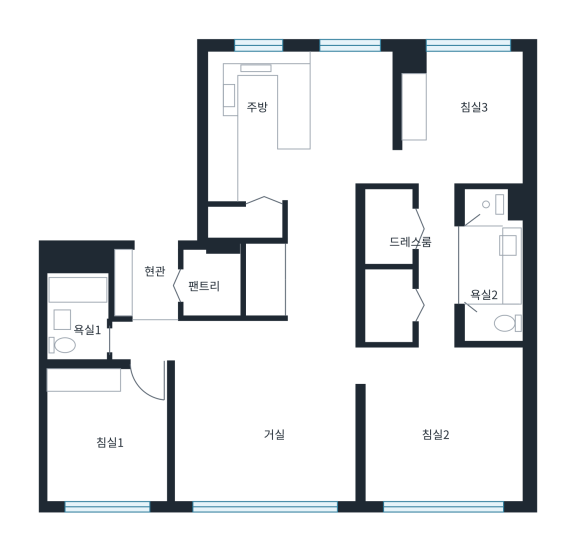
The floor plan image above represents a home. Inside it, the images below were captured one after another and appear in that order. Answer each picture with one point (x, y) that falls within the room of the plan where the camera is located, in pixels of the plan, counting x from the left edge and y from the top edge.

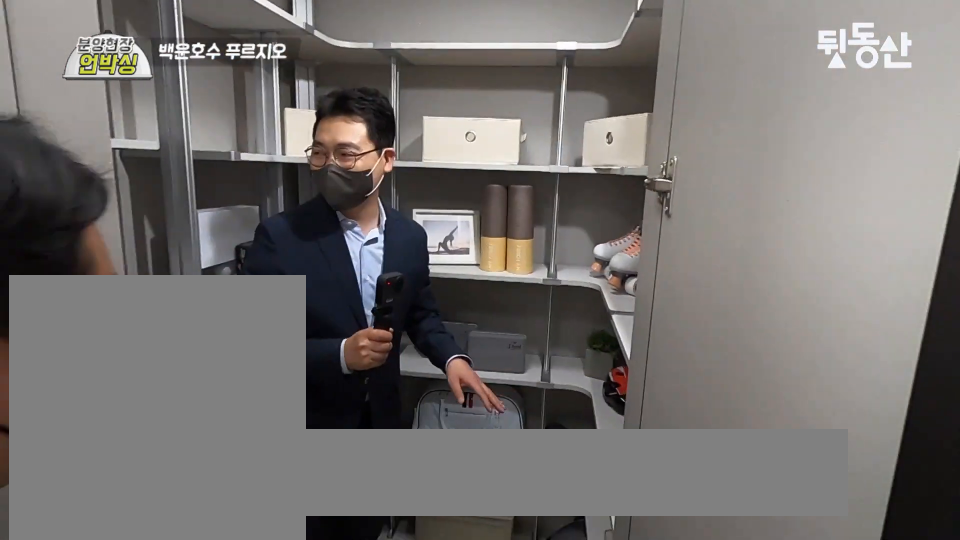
(150, 288)
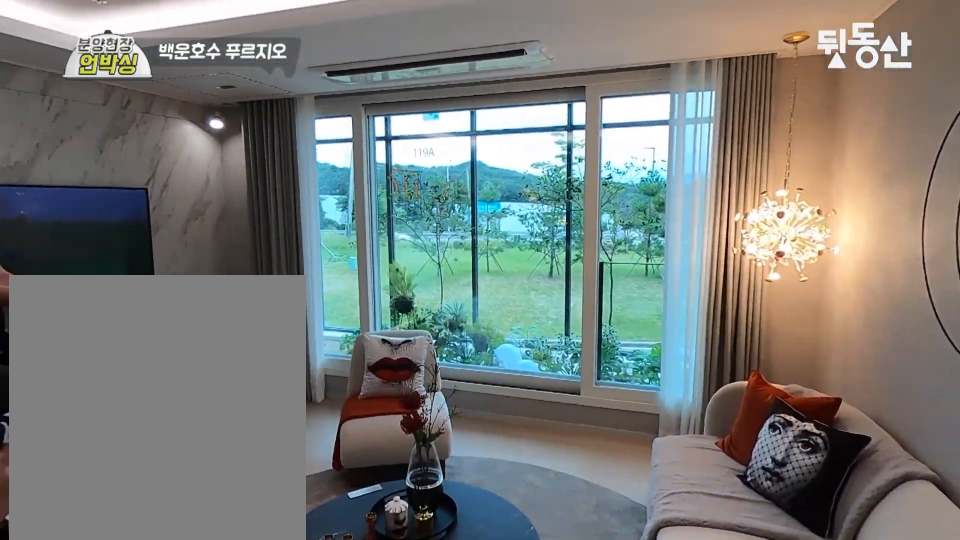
(277, 450)
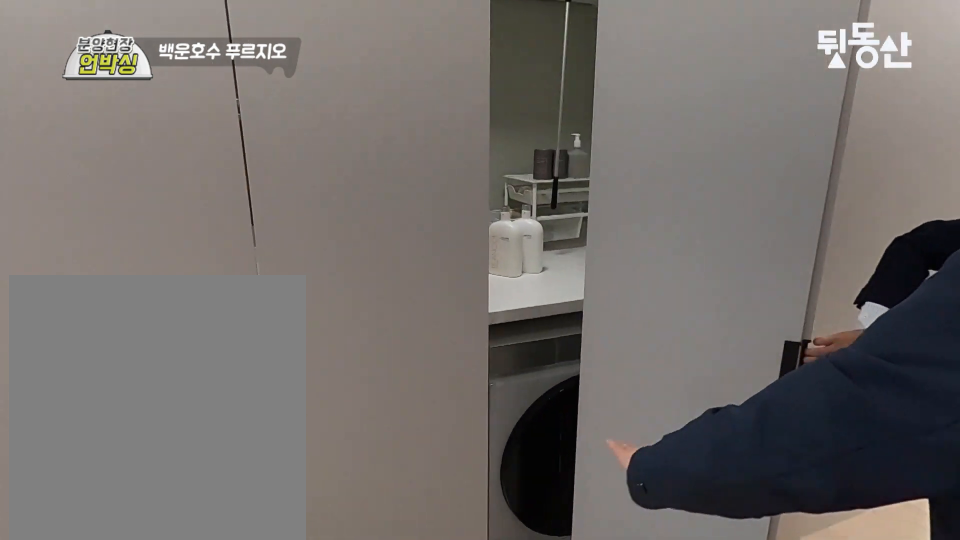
(322, 291)
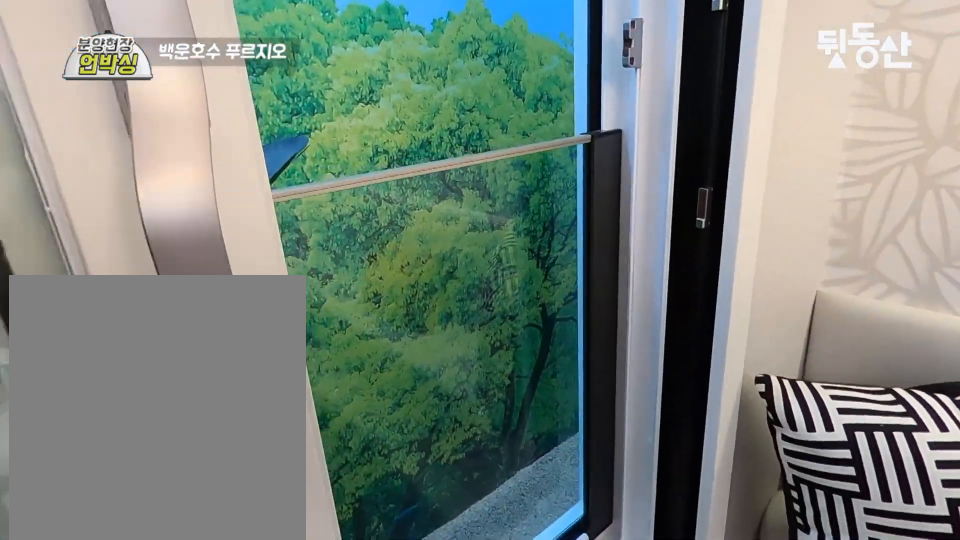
(349, 138)
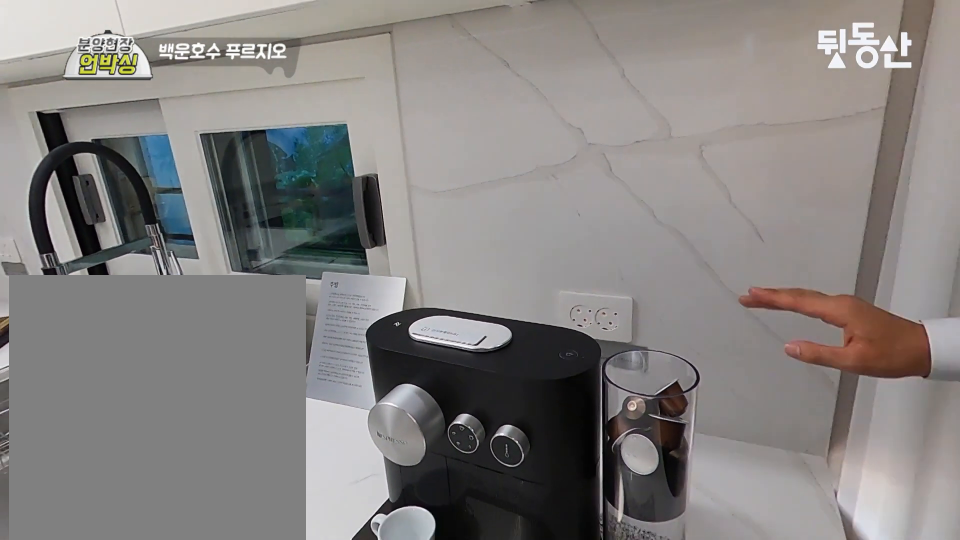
(349, 138)
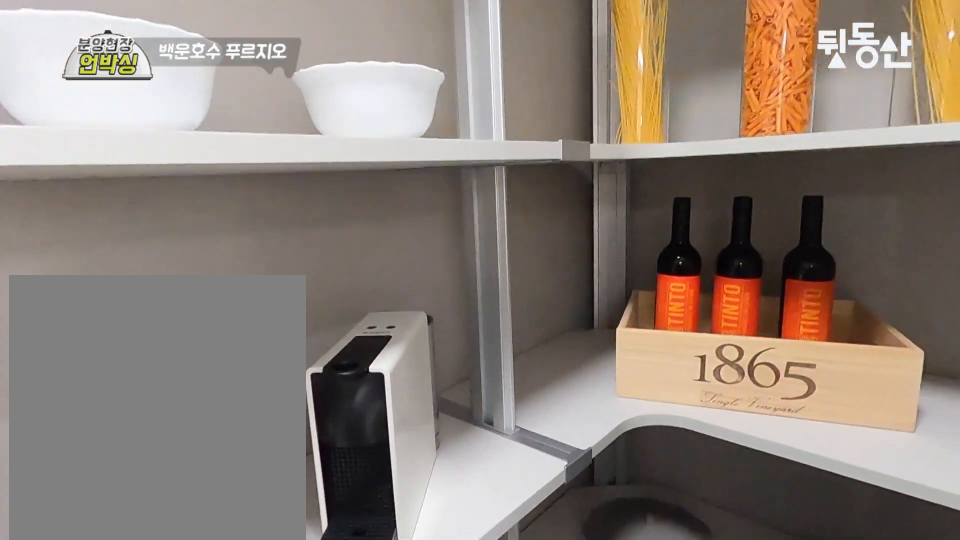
(265, 209)
